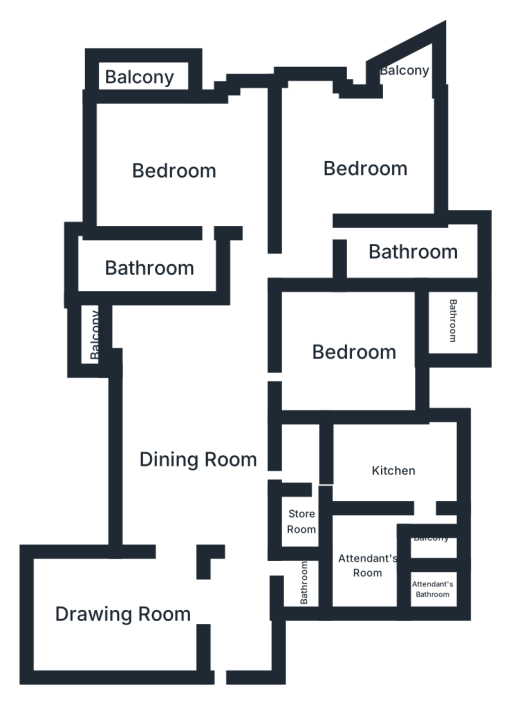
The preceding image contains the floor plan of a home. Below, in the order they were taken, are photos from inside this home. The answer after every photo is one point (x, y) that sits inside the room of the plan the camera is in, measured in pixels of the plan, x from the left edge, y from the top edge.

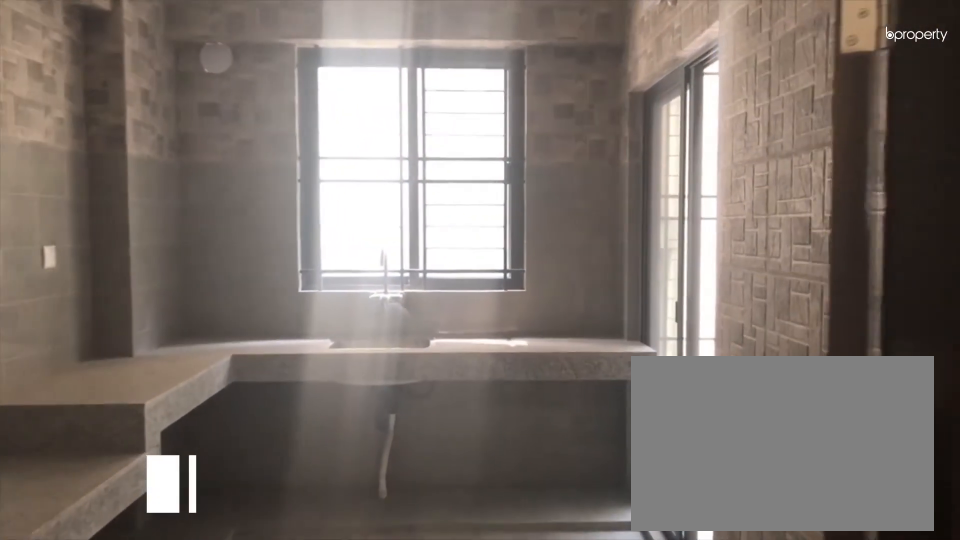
(398, 473)
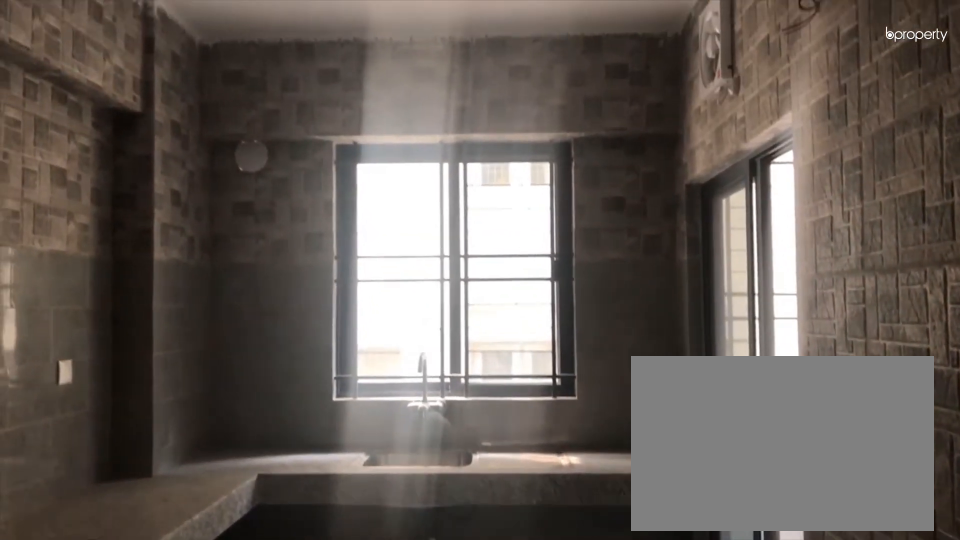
(398, 473)
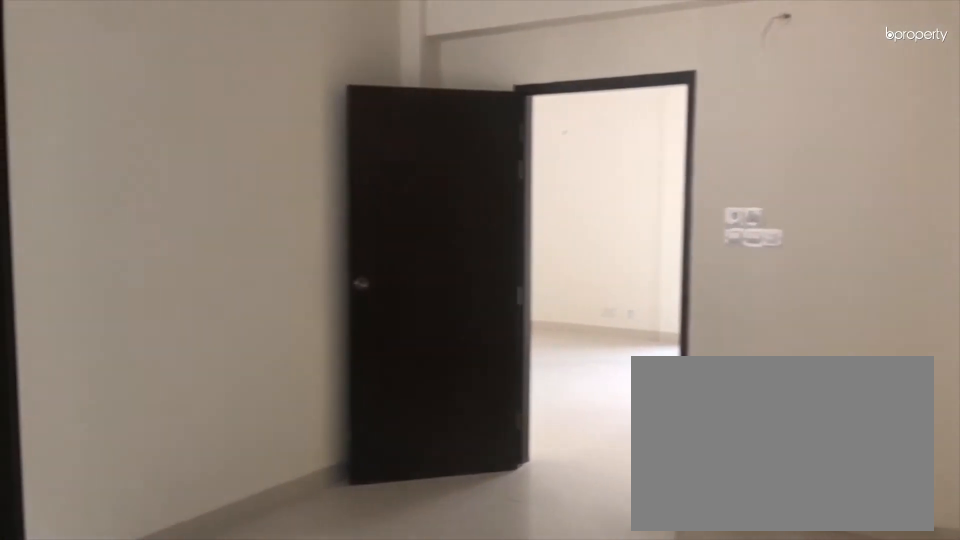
(353, 348)
